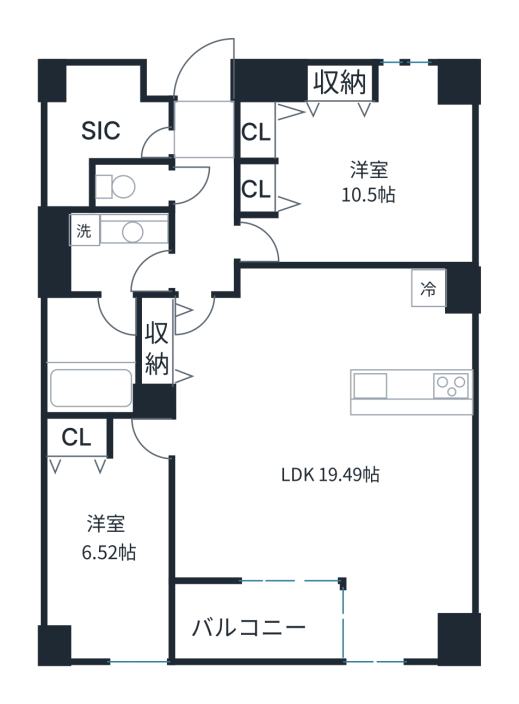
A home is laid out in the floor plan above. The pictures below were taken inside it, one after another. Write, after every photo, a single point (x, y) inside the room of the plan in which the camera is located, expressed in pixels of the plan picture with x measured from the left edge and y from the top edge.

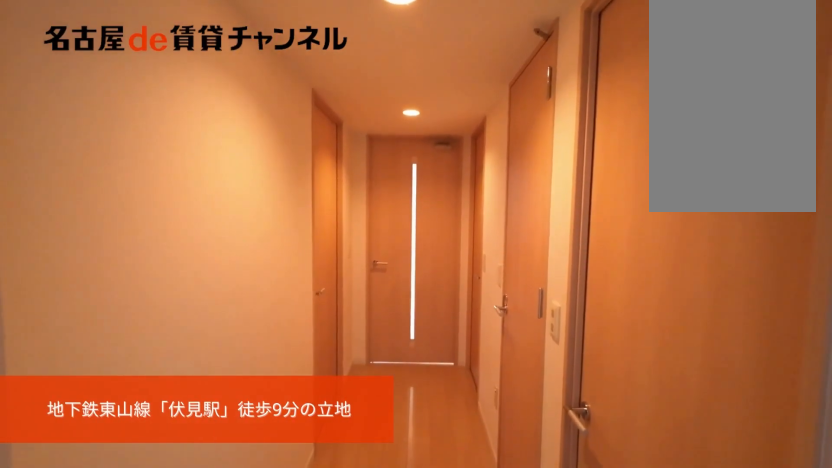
(202, 127)
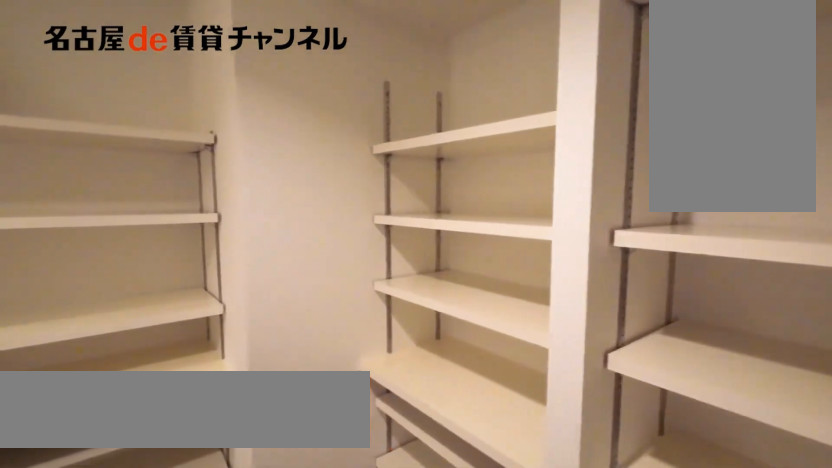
(105, 126)
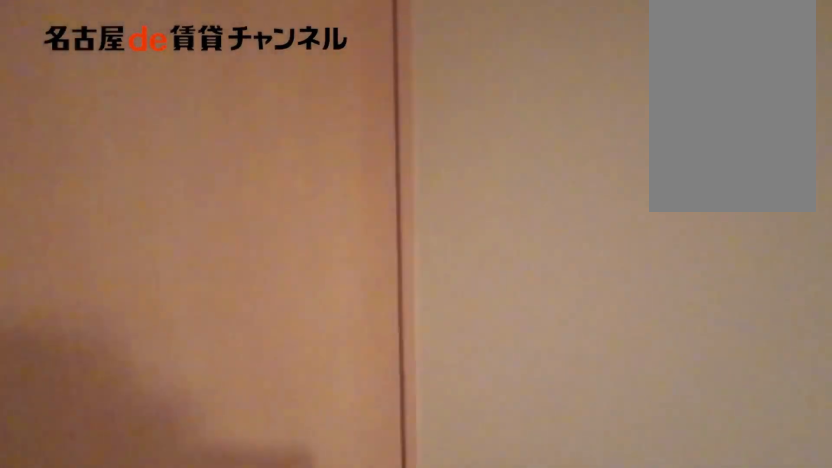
(105, 126)
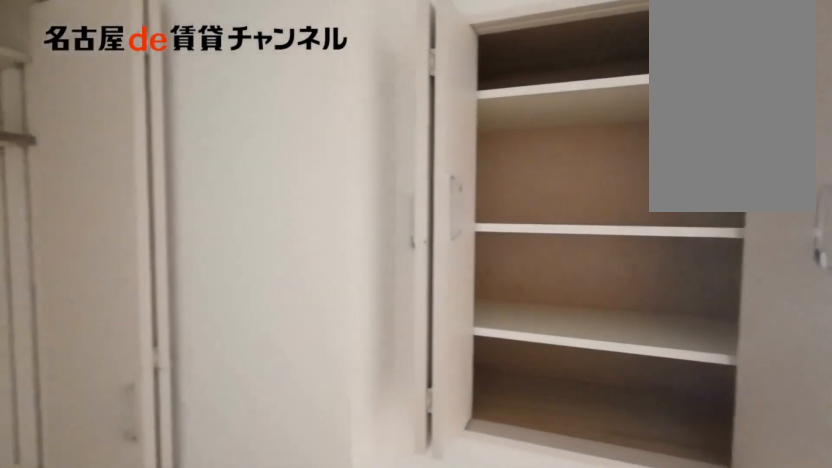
(352, 163)
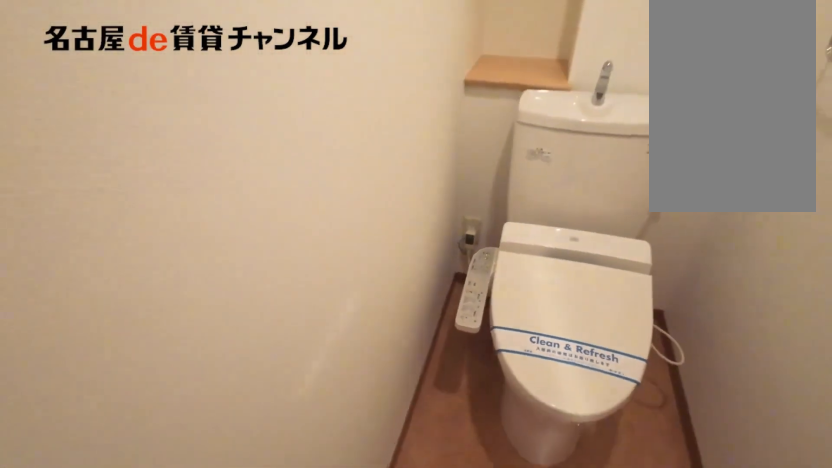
(130, 185)
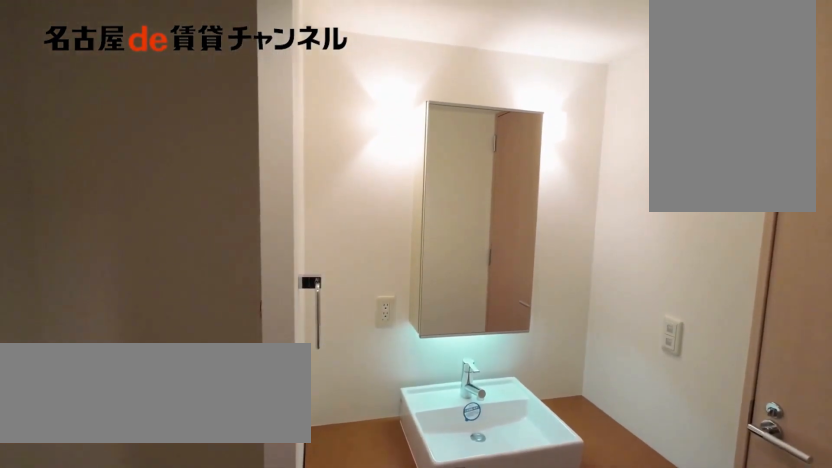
(114, 252)
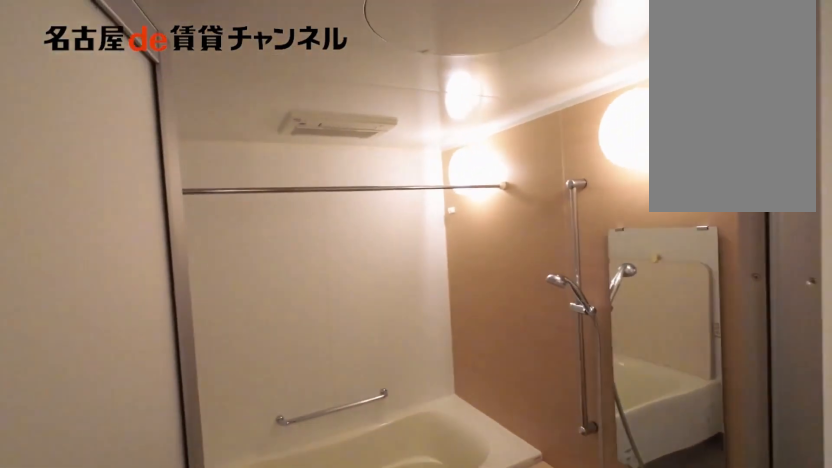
(114, 252)
